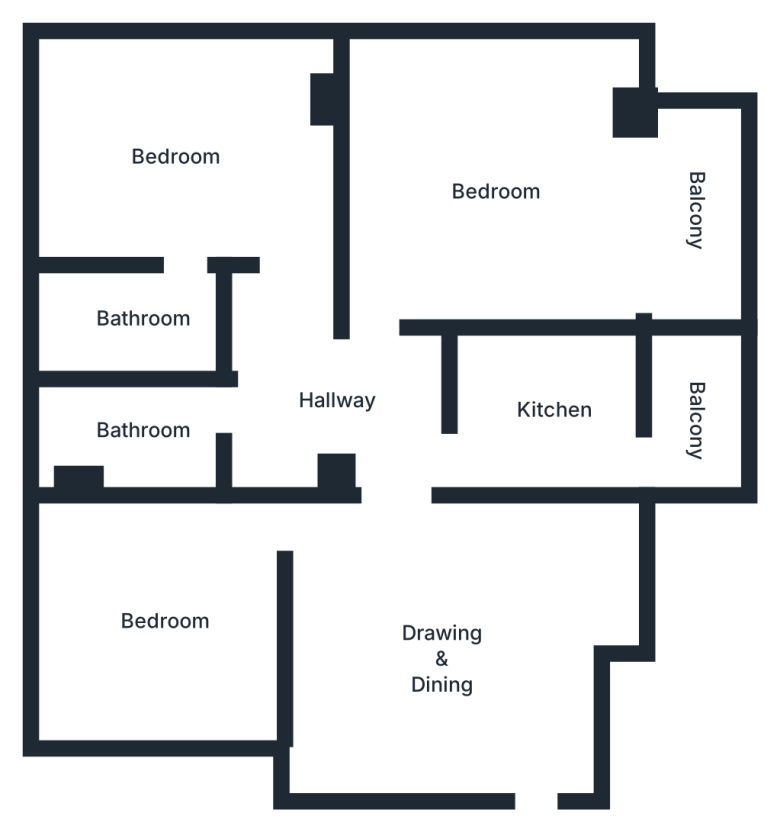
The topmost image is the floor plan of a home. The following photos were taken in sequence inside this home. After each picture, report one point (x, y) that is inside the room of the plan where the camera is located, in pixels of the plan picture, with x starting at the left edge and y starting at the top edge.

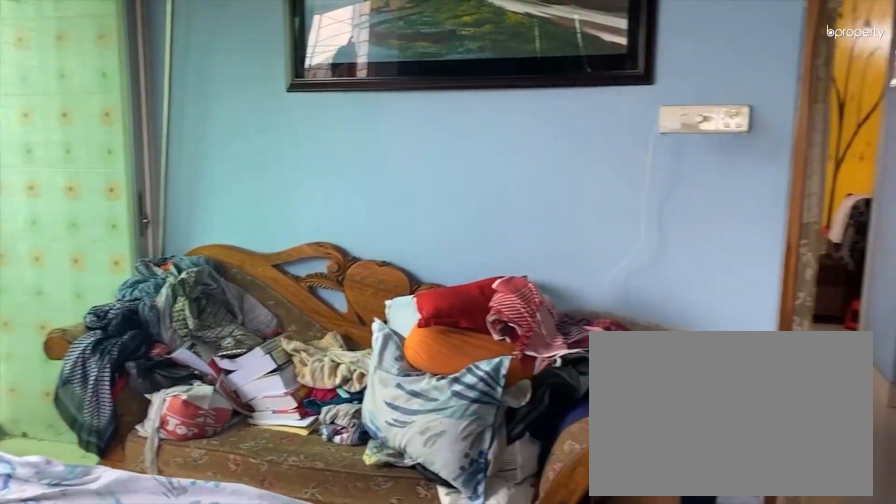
(498, 190)
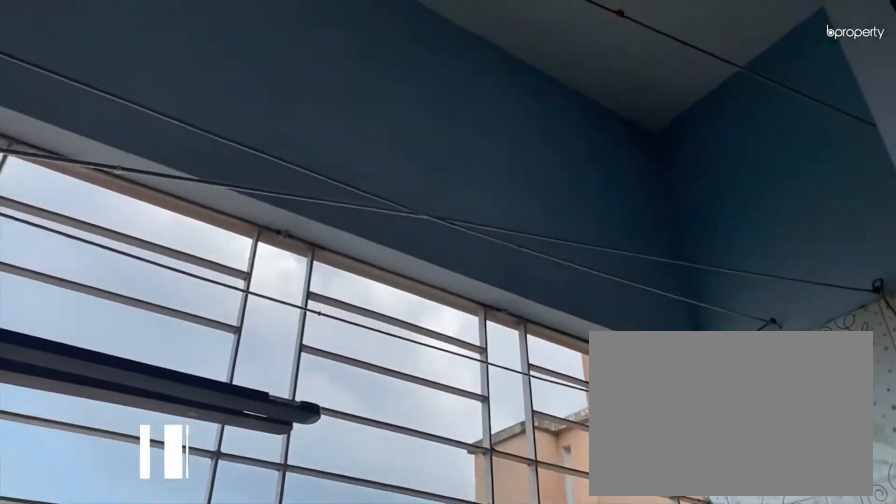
(697, 213)
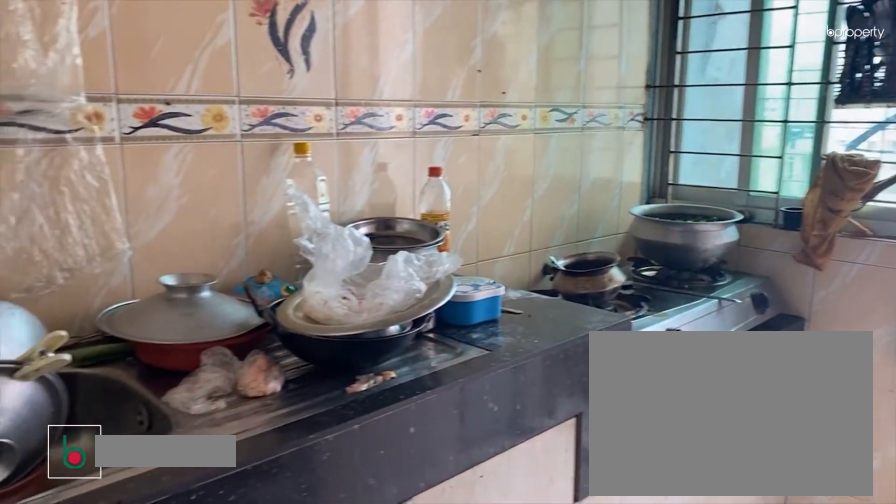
(555, 410)
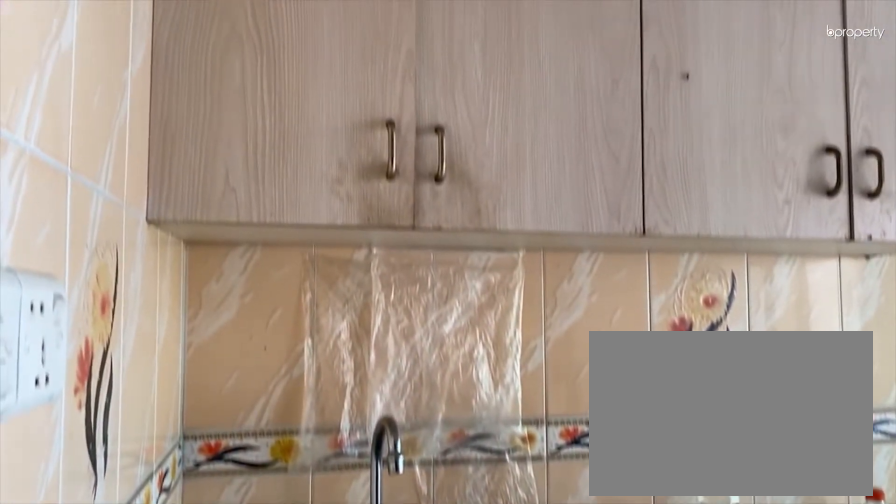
(555, 410)
